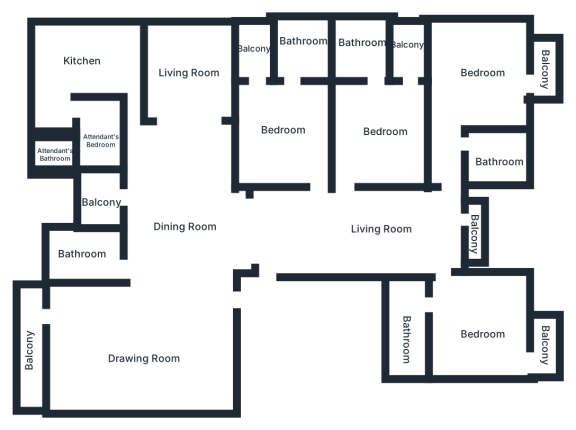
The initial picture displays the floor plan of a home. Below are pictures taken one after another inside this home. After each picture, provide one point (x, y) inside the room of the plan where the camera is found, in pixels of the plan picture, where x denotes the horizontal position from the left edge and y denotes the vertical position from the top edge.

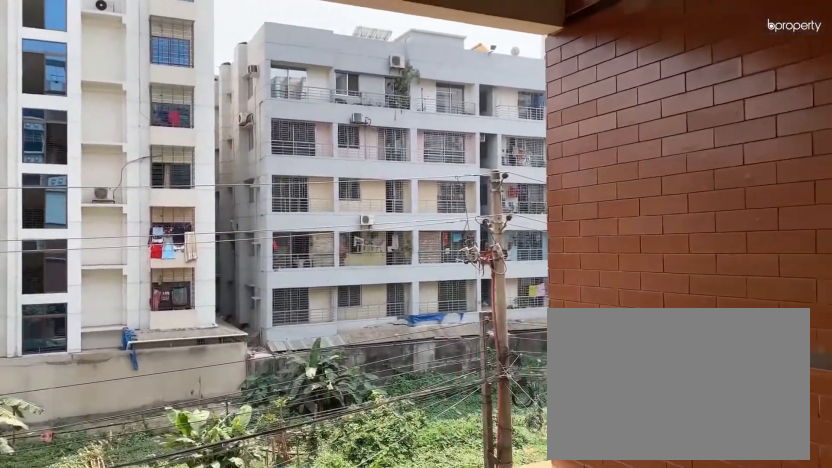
(475, 235)
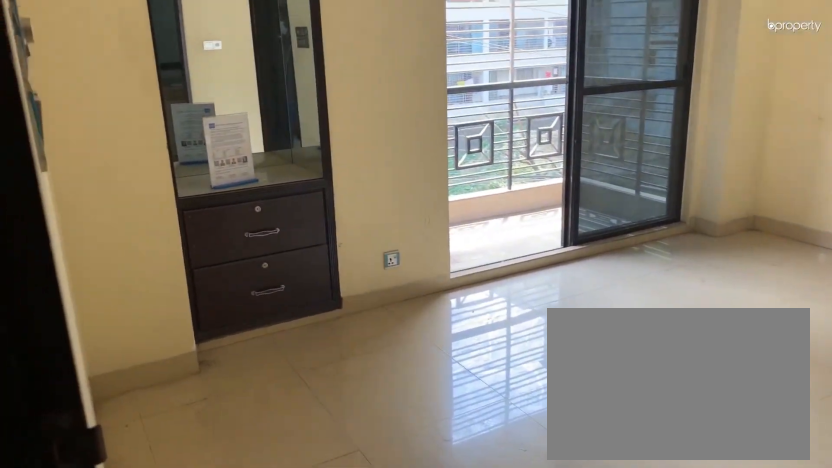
(475, 327)
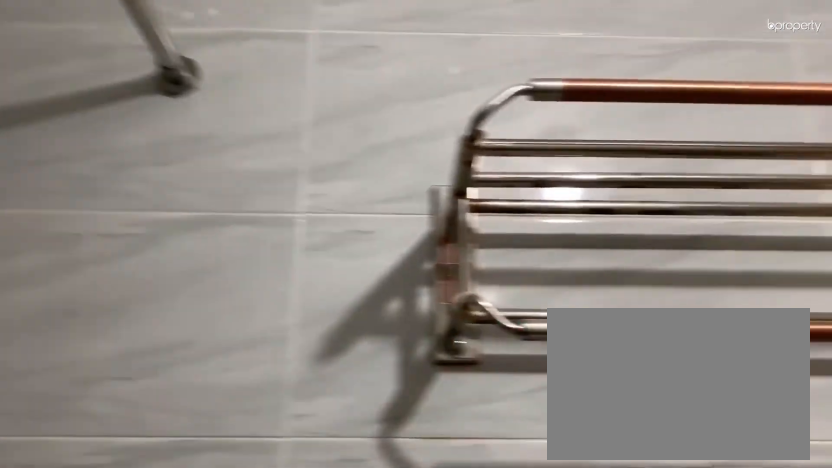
(407, 333)
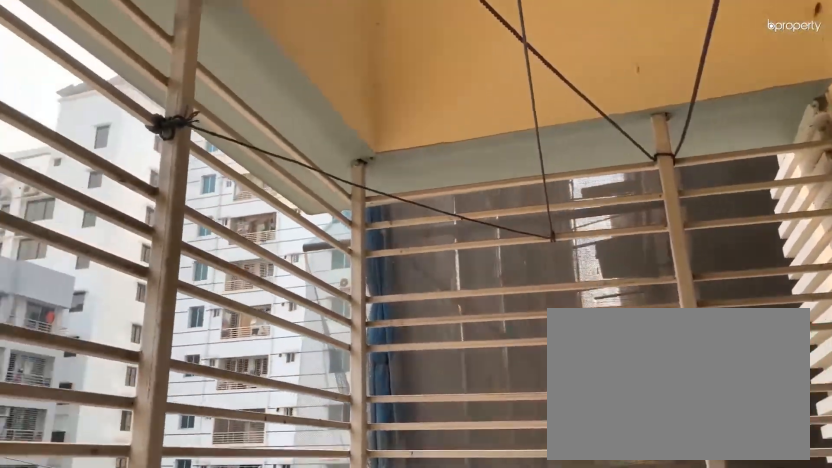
(548, 338)
